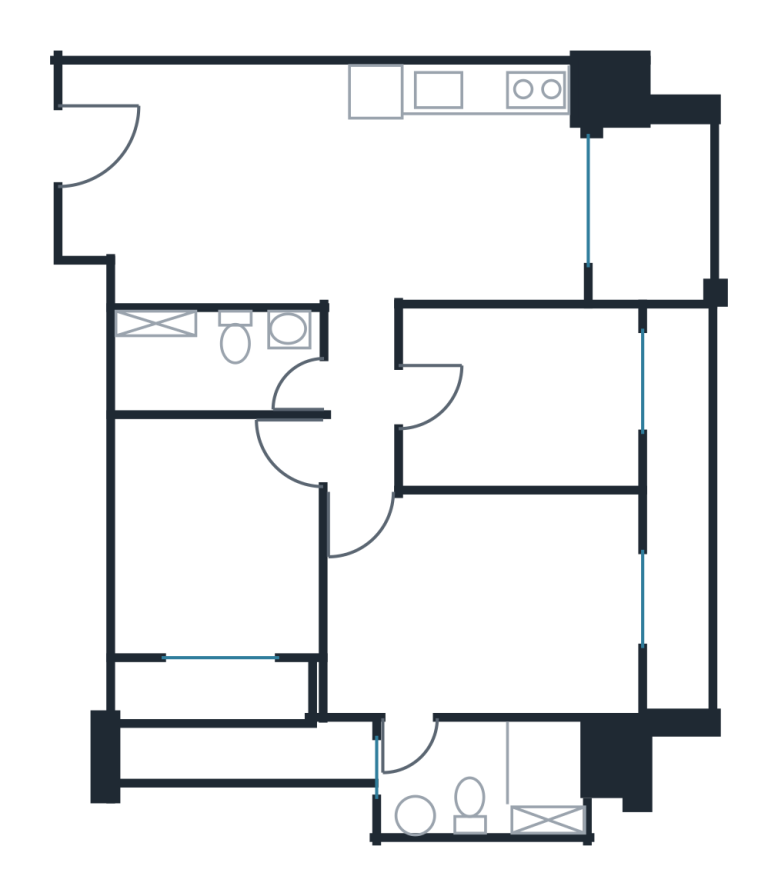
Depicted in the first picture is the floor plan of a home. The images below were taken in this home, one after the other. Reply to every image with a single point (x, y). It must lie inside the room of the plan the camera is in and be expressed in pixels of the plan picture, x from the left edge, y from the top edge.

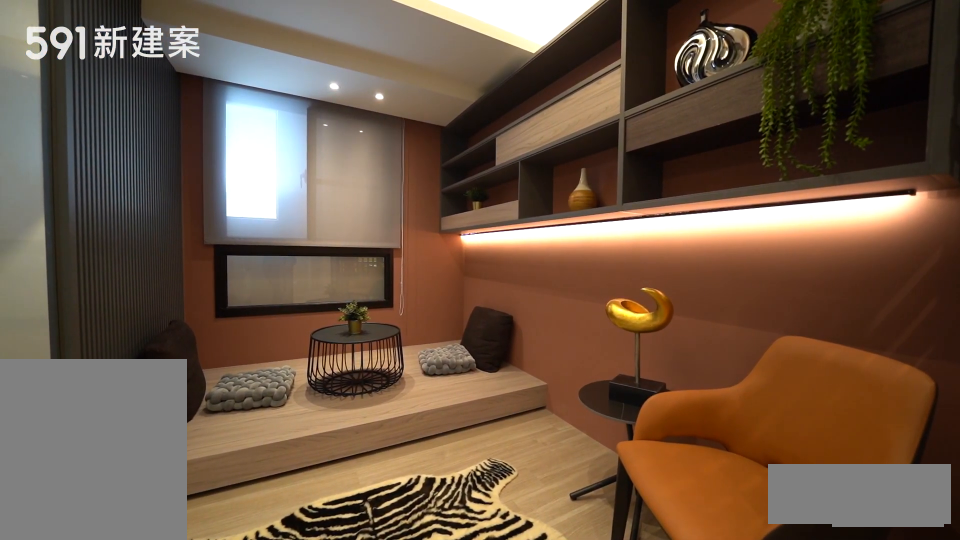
(523, 397)
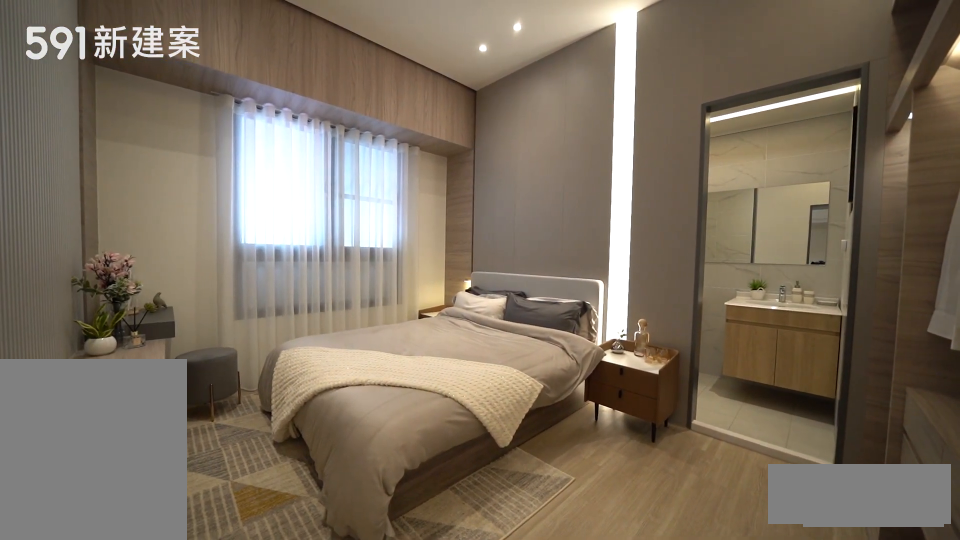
(487, 602)
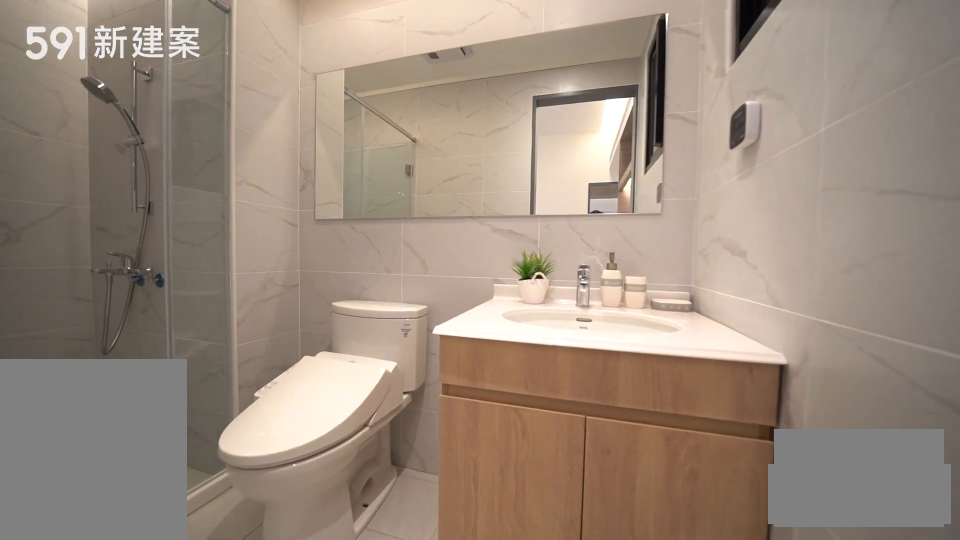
(479, 777)
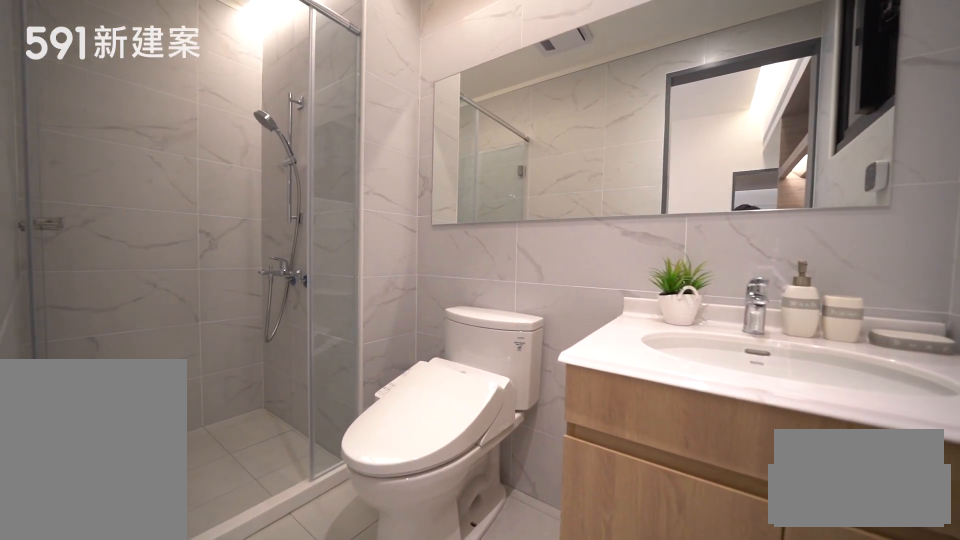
(479, 777)
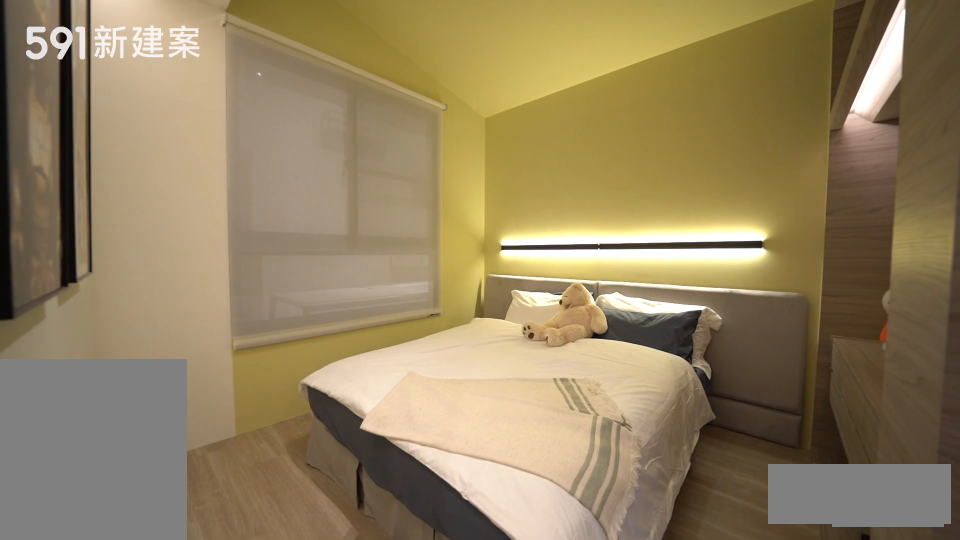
(219, 535)
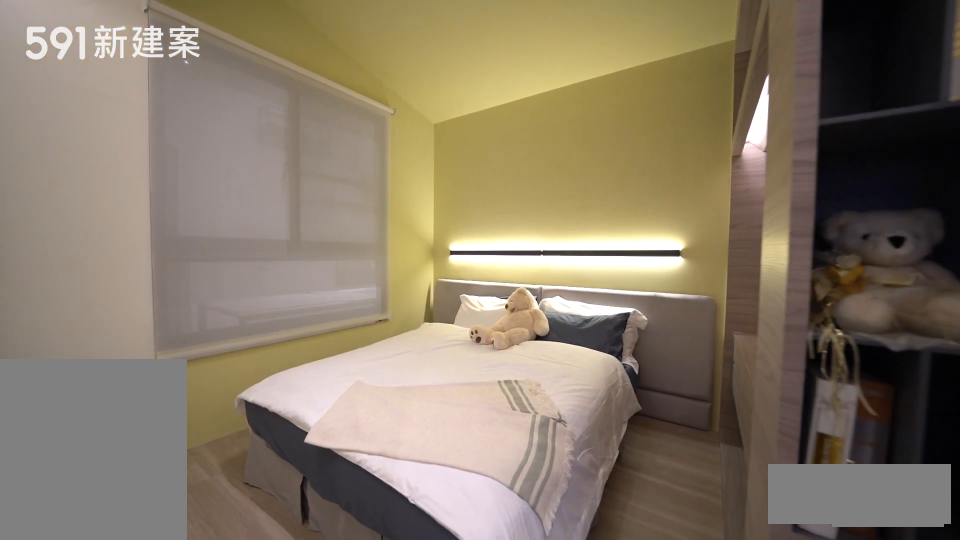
(219, 535)
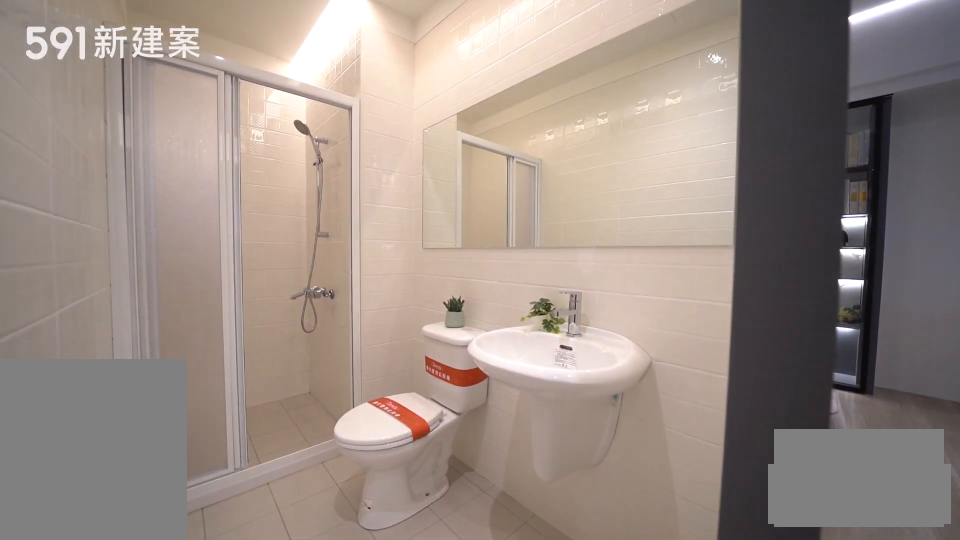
(216, 363)
